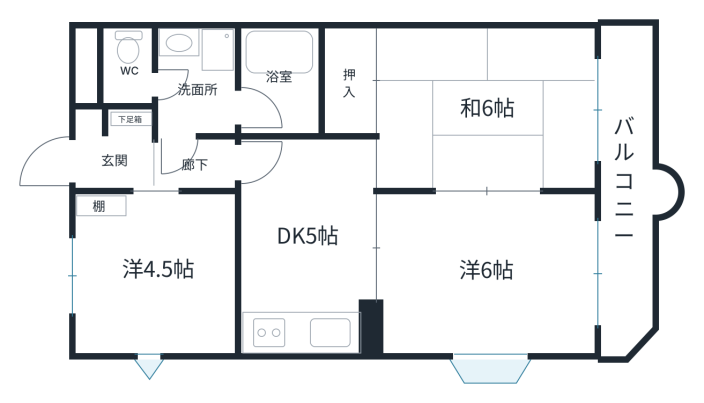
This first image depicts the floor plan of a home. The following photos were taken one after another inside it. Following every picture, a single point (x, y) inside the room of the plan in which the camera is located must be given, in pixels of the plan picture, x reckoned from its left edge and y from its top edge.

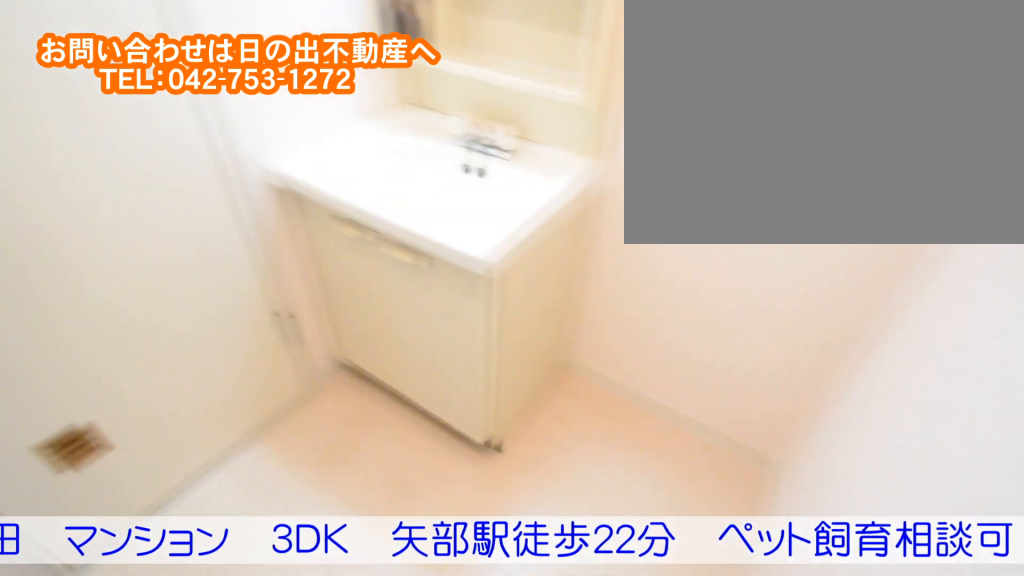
(197, 103)
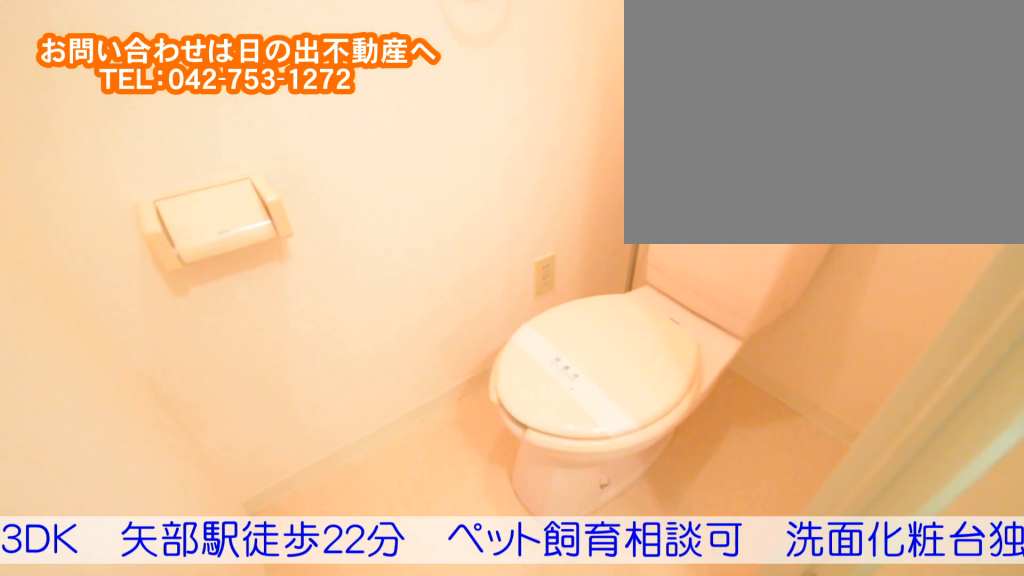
(128, 67)
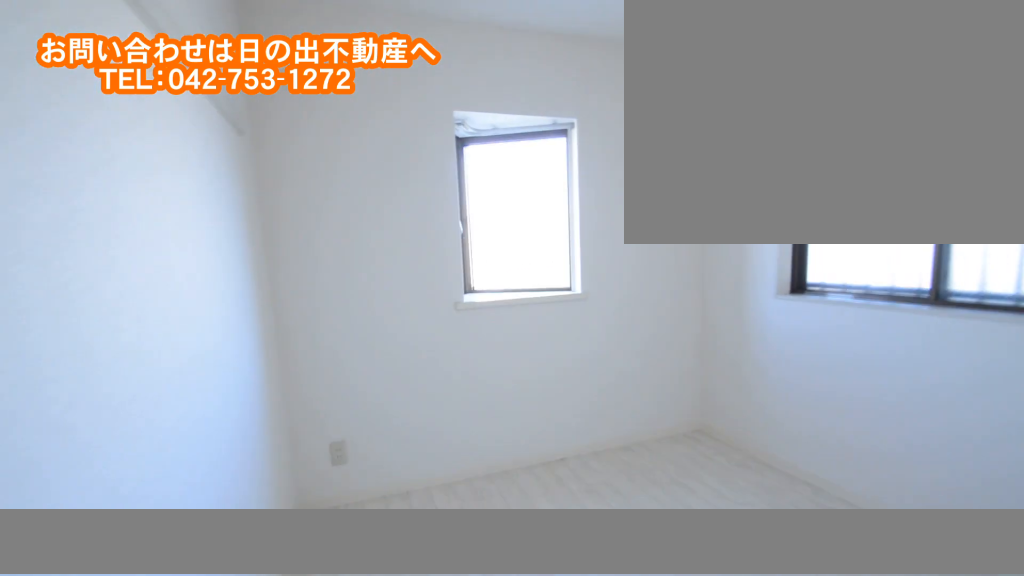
(156, 304)
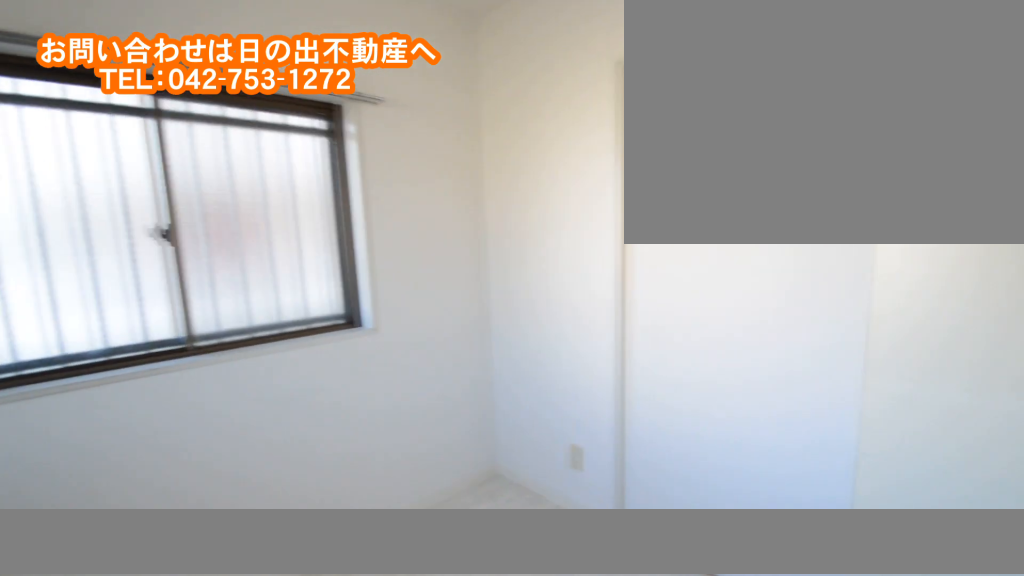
(156, 304)
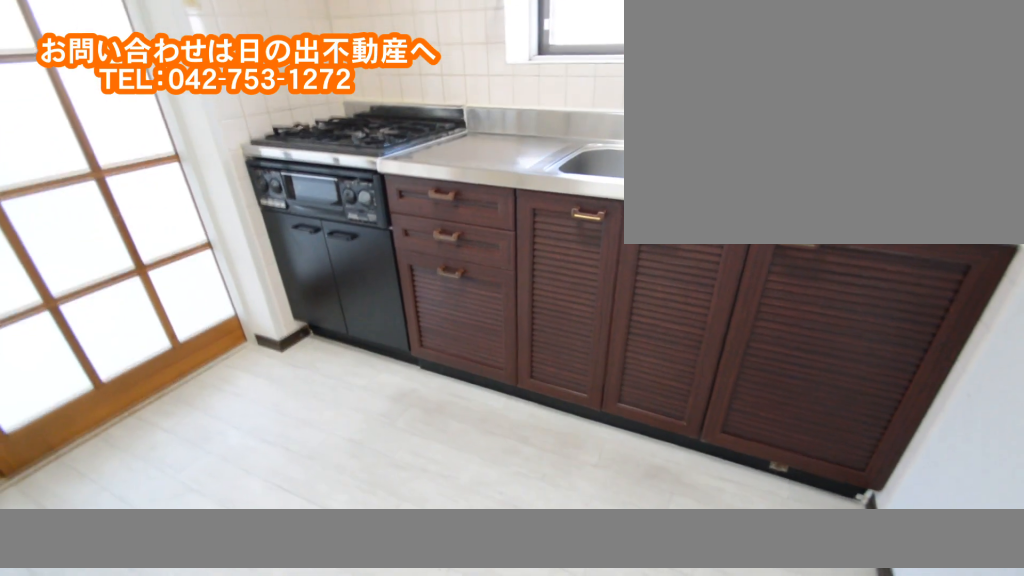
(315, 267)
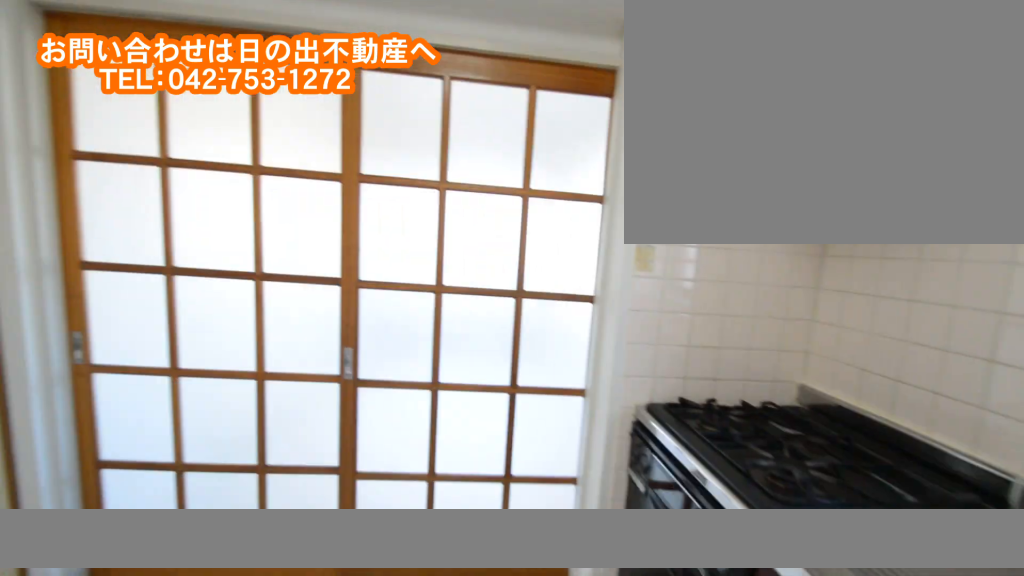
(315, 267)
